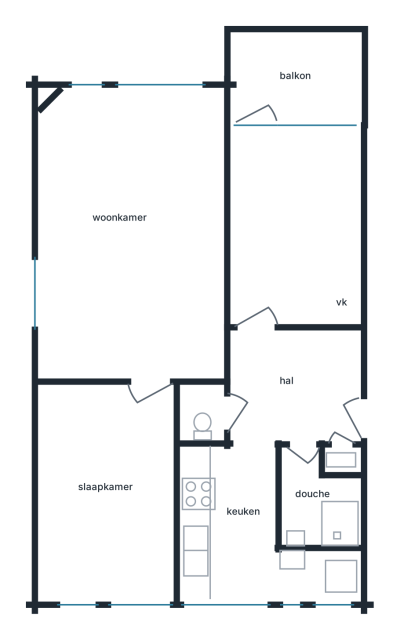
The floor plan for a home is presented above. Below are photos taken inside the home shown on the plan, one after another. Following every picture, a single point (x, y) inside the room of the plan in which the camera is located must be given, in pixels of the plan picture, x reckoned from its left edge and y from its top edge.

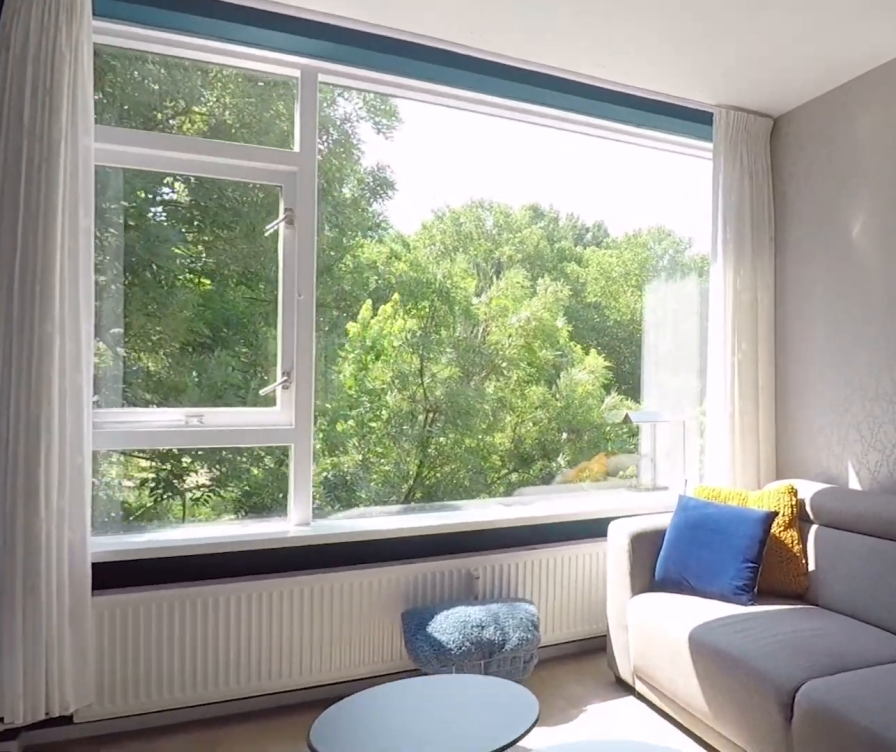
(132, 235)
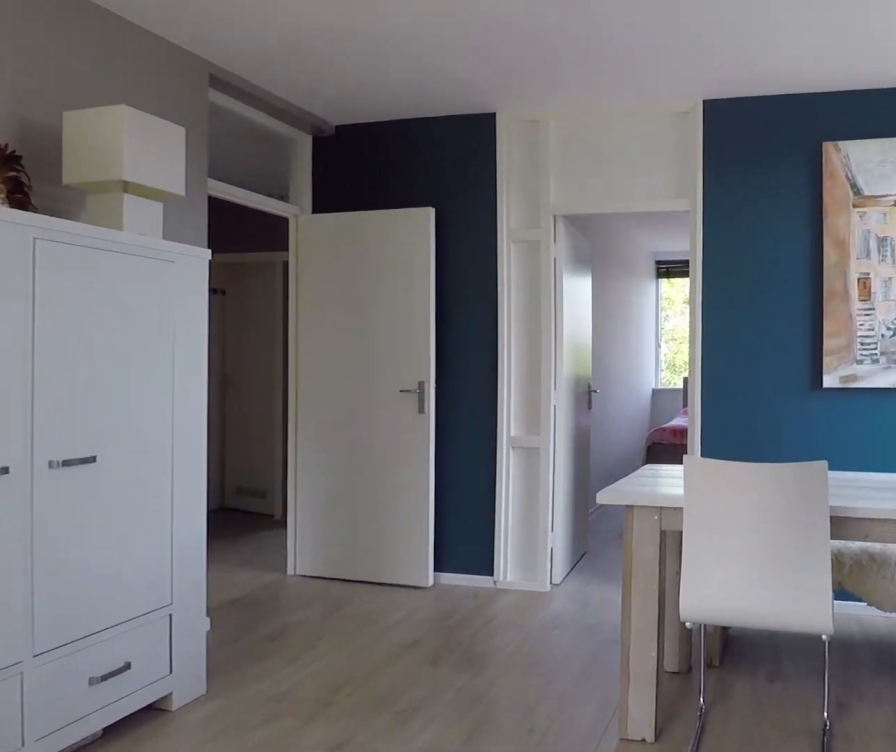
(132, 235)
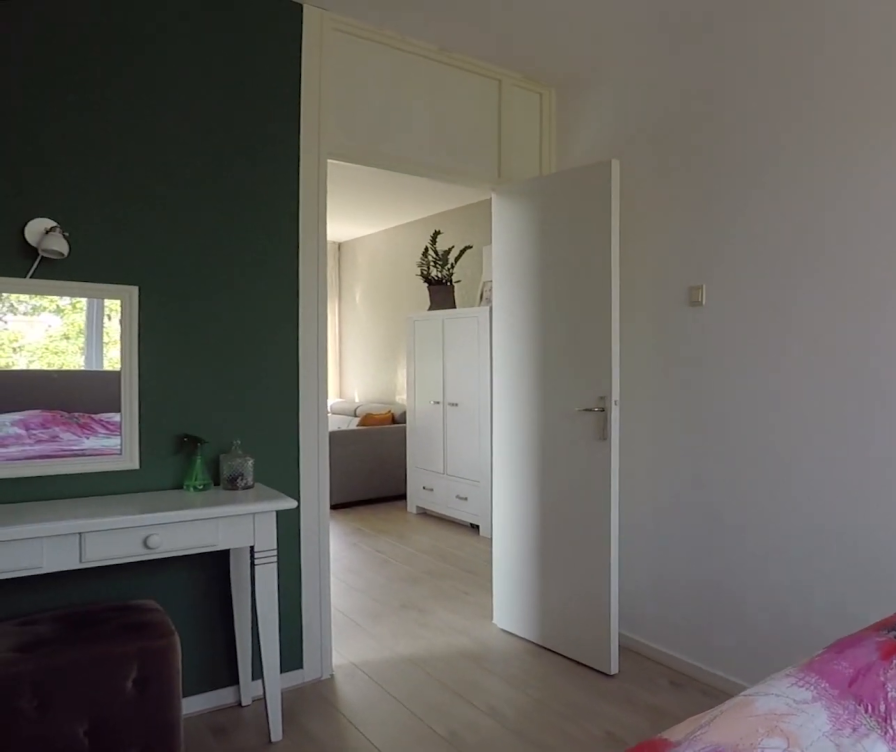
(108, 492)
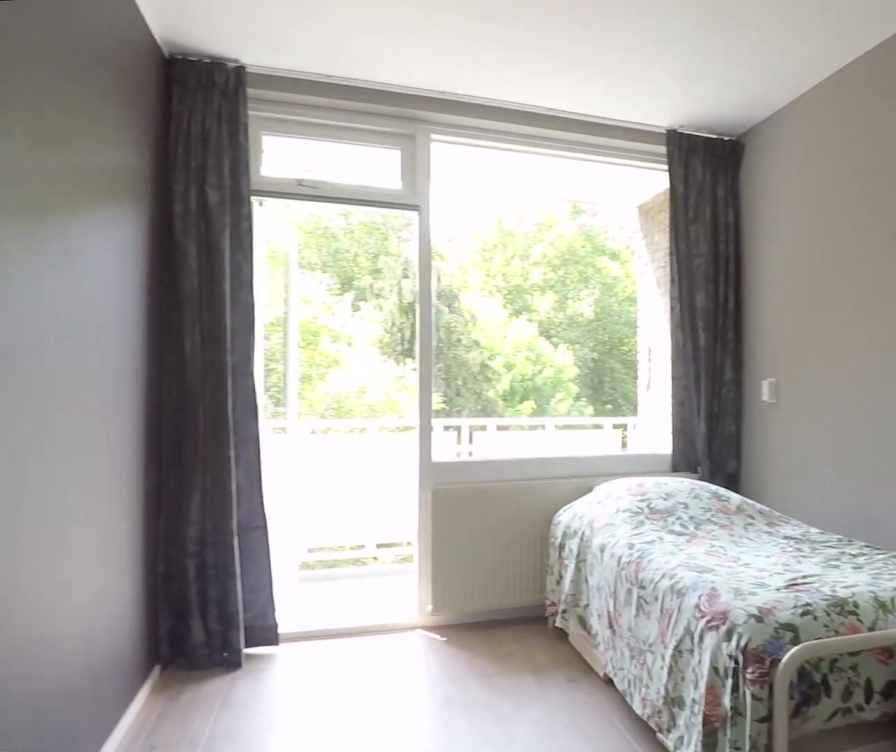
(294, 229)
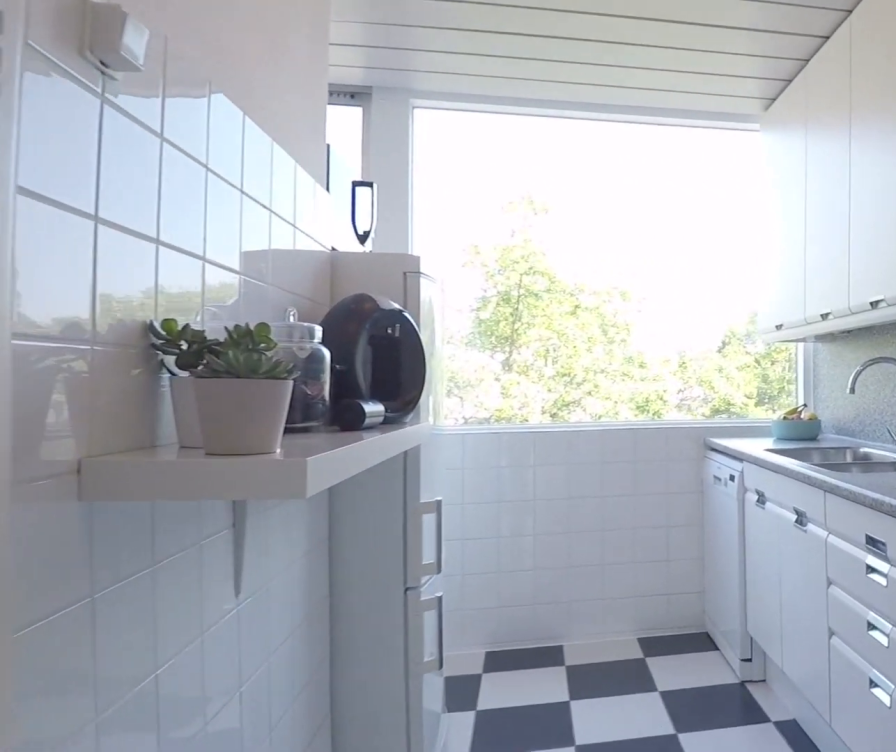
(246, 535)
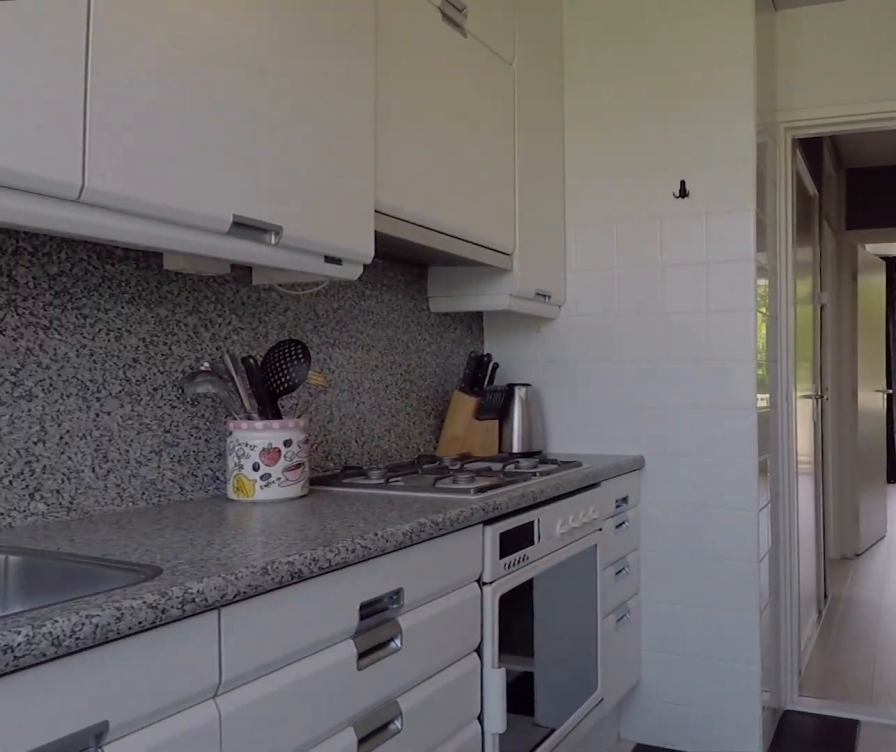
(246, 535)
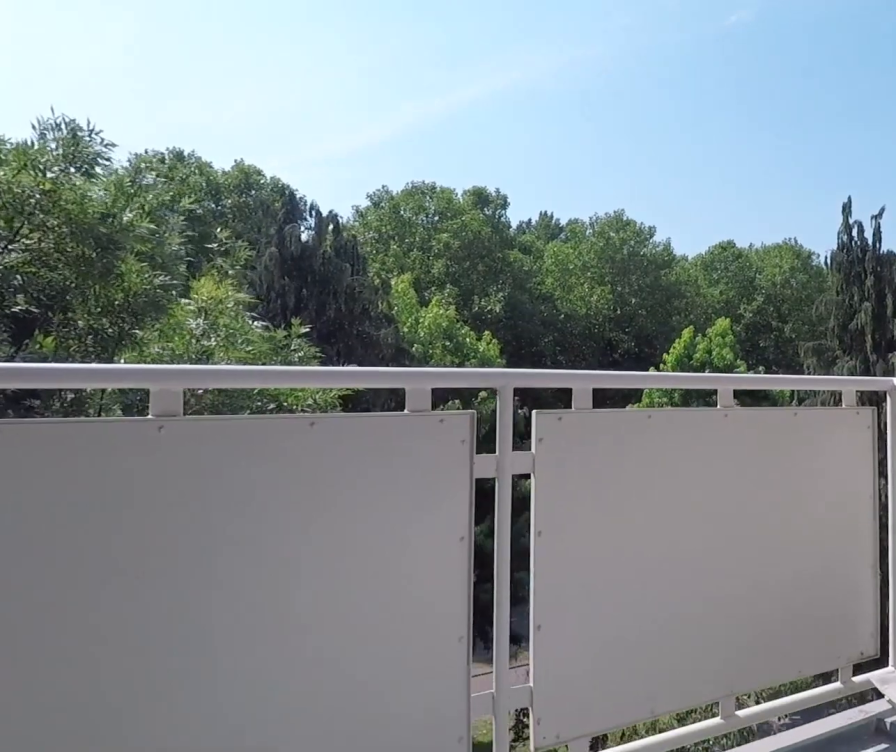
(296, 74)
